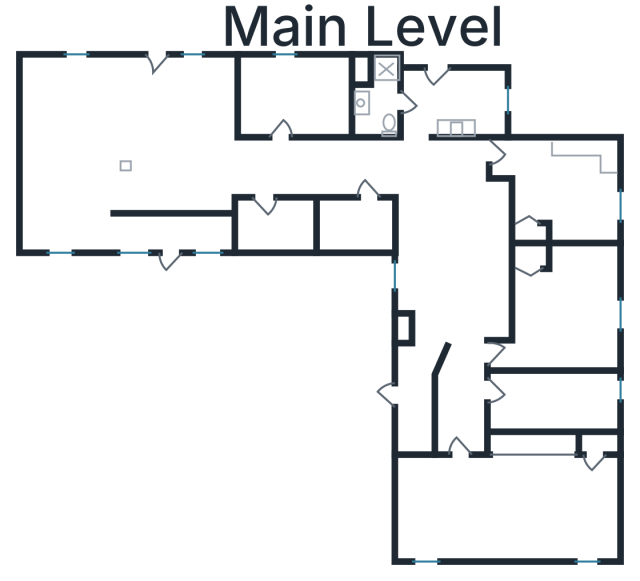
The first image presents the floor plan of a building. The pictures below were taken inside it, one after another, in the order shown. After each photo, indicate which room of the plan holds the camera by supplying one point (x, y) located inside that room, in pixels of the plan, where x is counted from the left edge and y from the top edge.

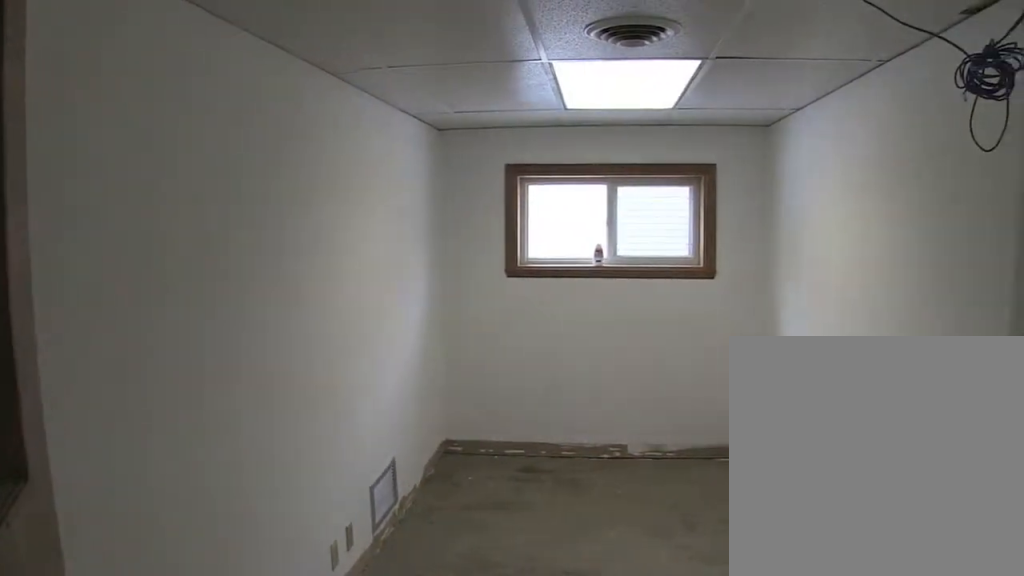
(551, 400)
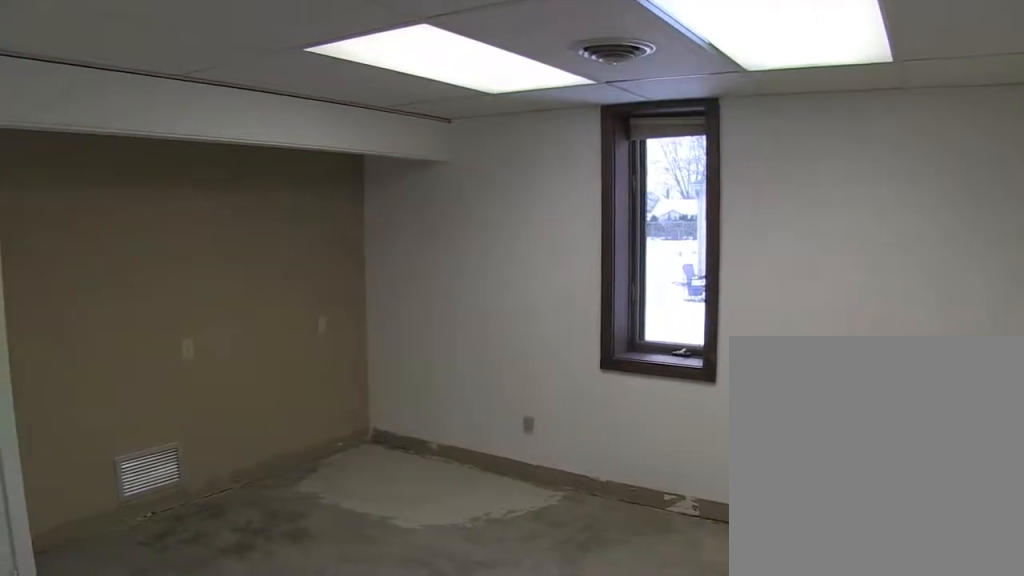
(561, 313)
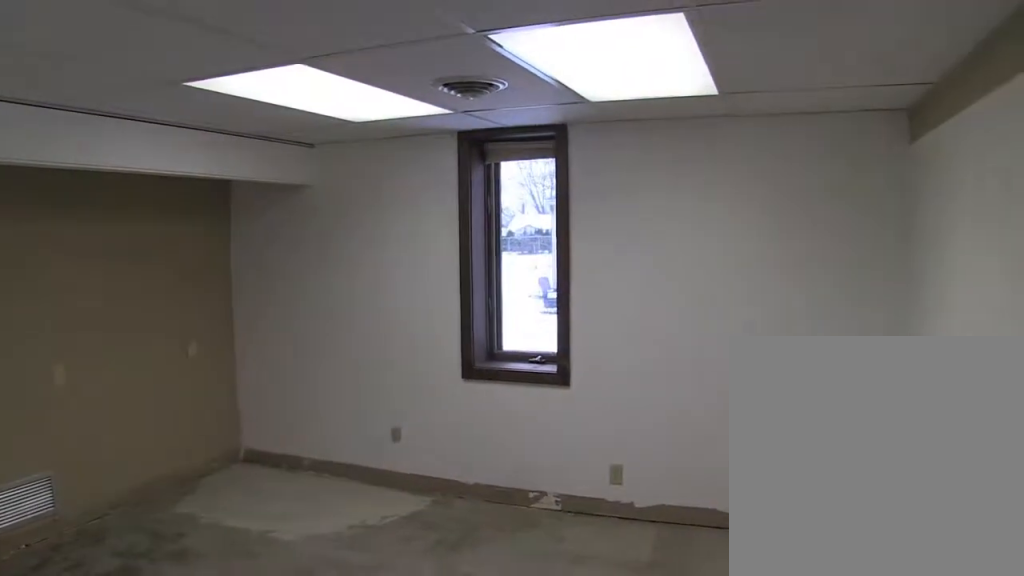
(561, 313)
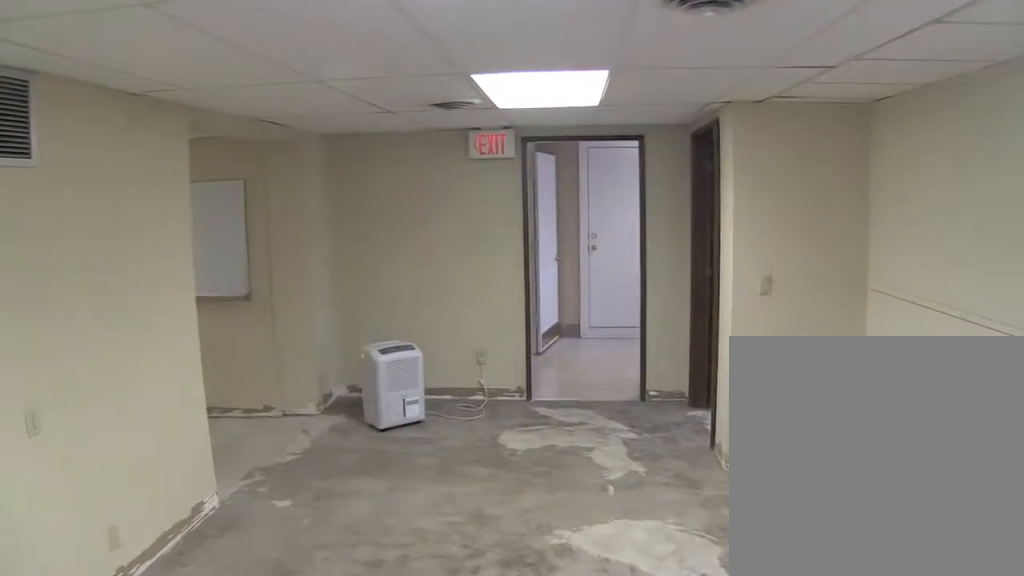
(452, 242)
